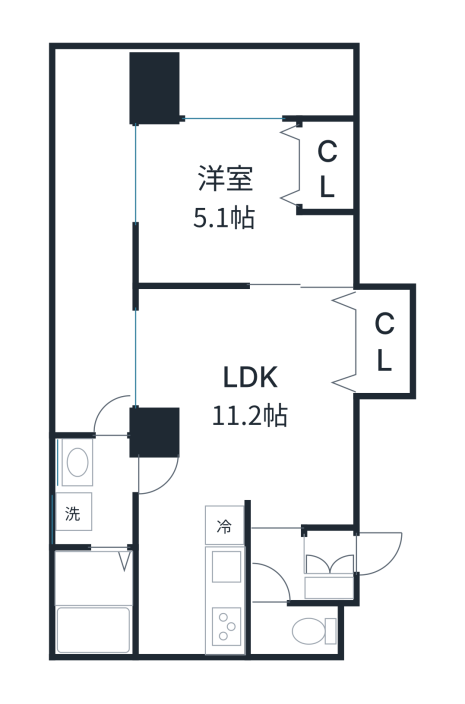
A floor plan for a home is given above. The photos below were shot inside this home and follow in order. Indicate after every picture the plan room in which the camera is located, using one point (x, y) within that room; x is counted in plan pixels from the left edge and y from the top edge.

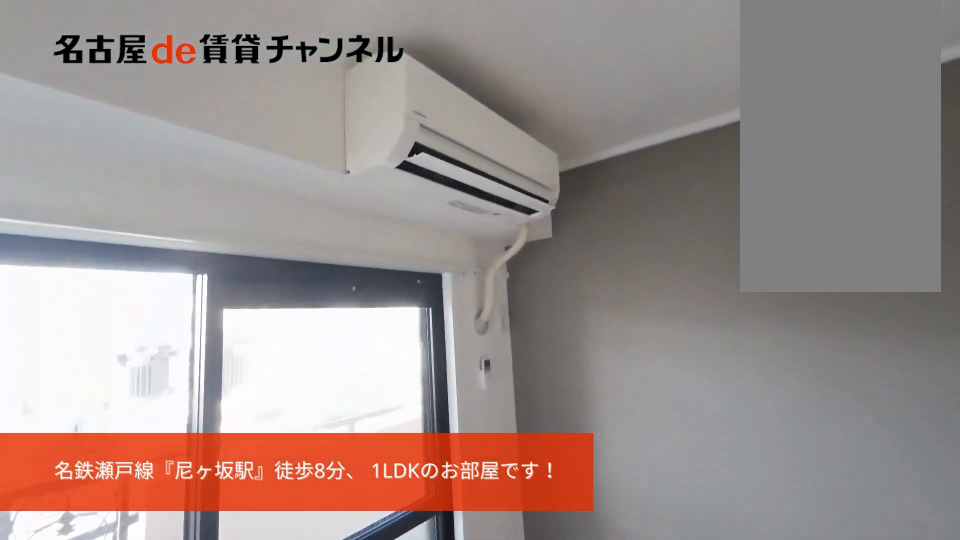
(245, 436)
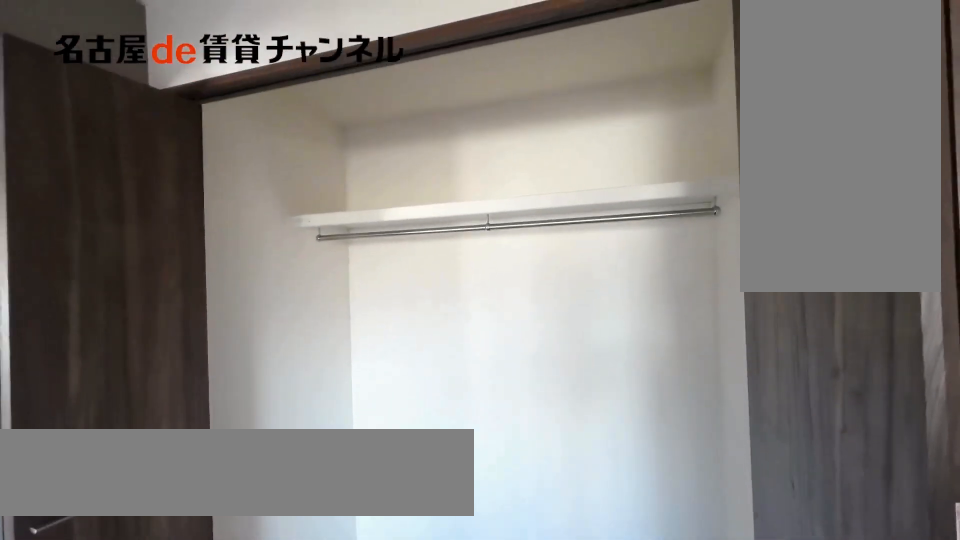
(381, 341)
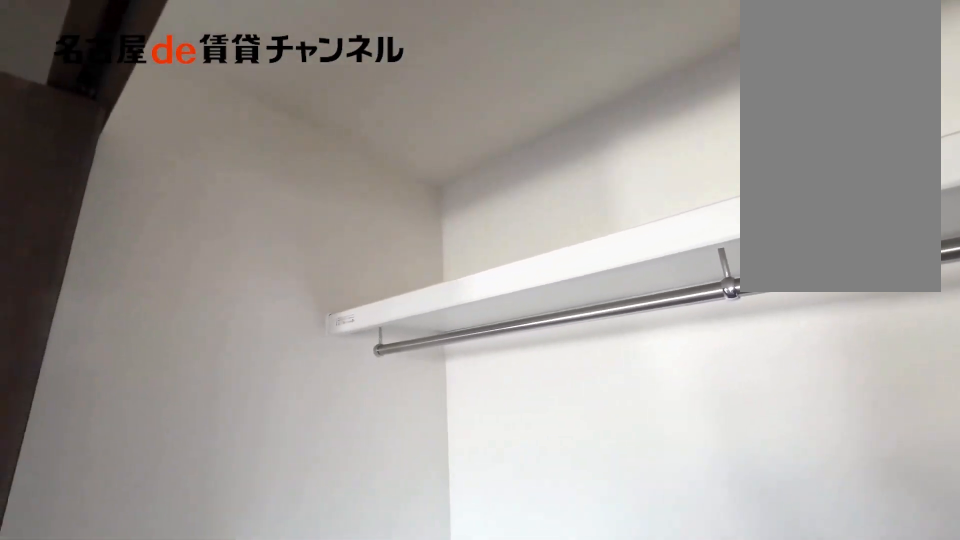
(381, 341)
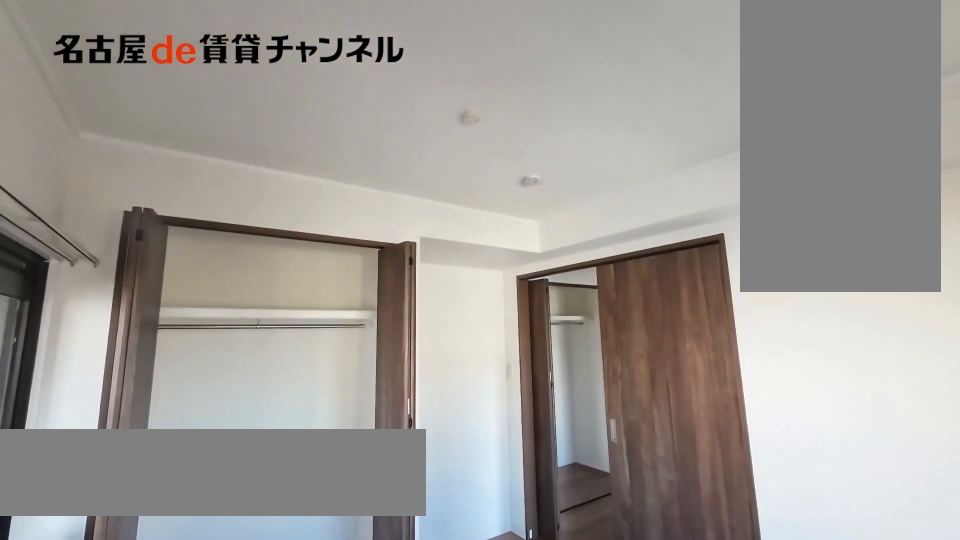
(245, 202)
